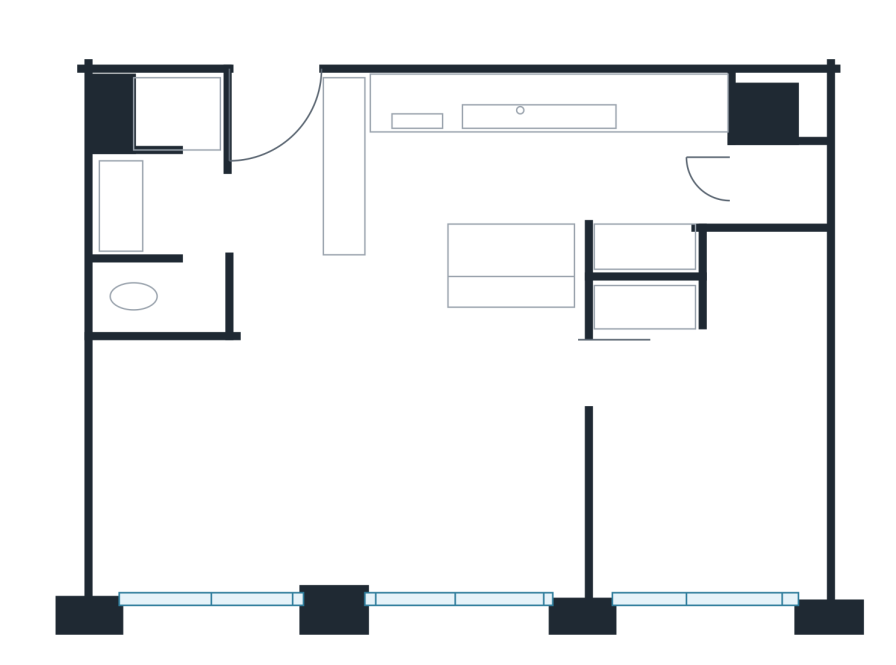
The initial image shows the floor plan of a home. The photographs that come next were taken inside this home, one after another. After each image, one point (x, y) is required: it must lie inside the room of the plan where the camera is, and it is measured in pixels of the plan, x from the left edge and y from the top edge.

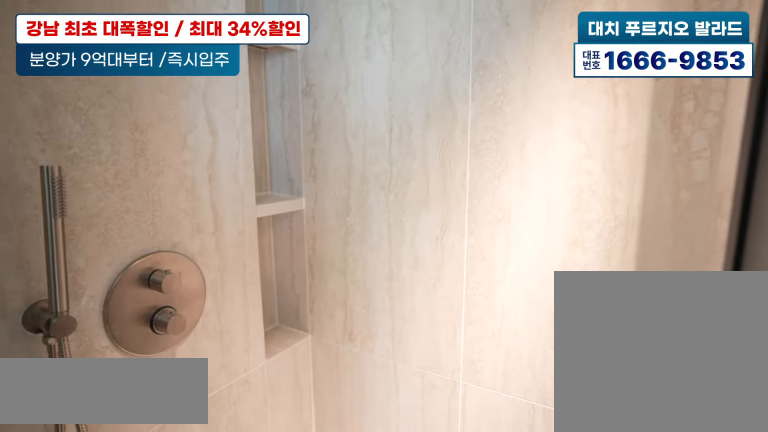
(178, 188)
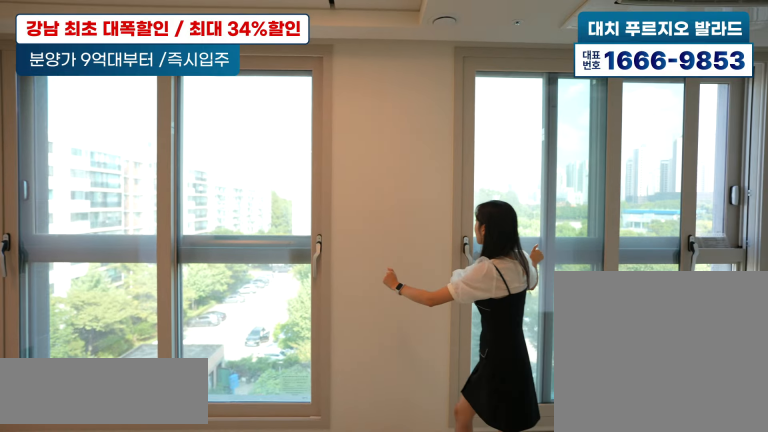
(303, 431)
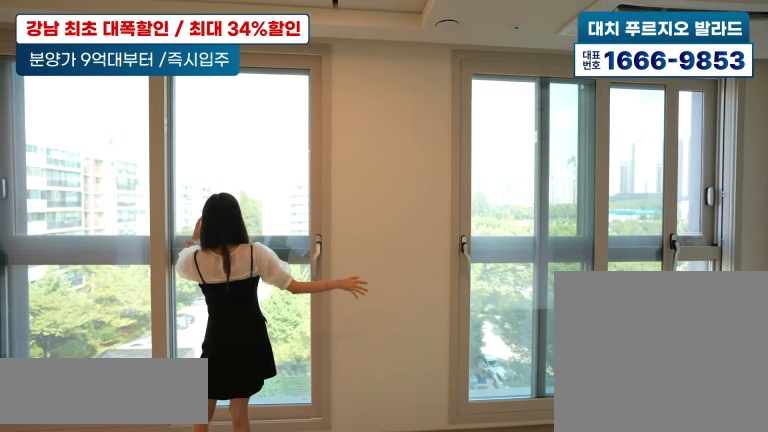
(302, 431)
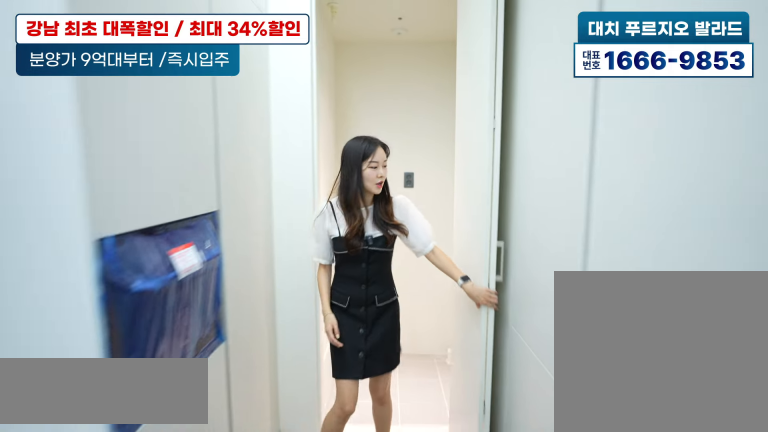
(569, 164)
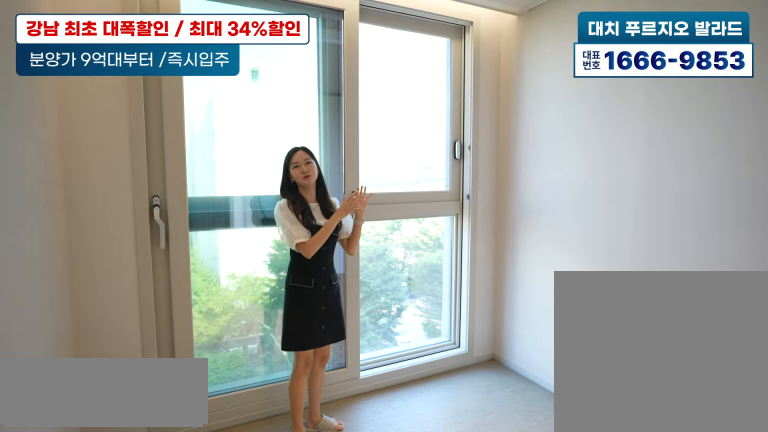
(700, 452)
